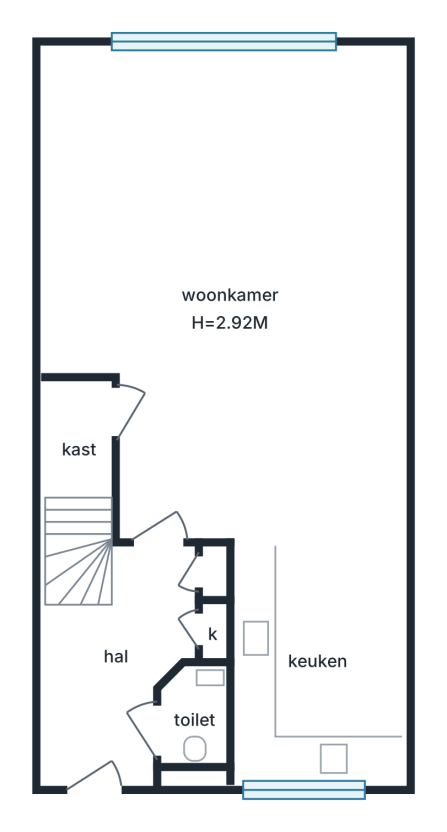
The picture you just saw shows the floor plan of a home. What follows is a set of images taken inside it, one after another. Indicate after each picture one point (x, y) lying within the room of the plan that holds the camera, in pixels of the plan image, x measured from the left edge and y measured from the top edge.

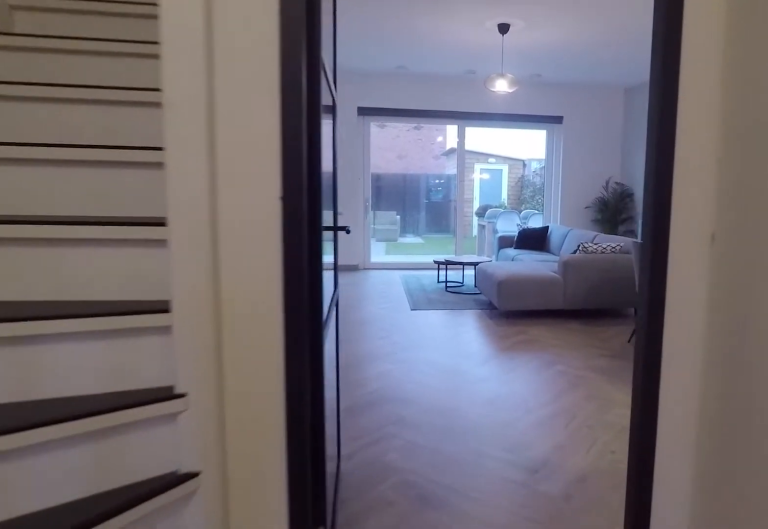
(116, 667)
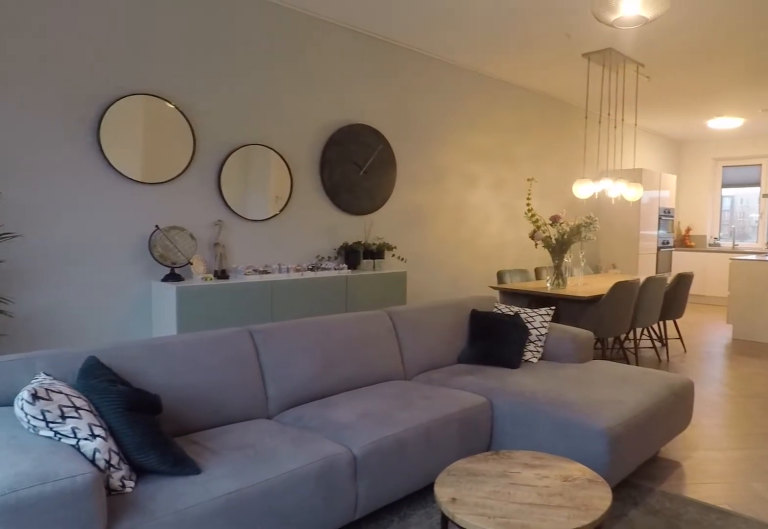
(240, 350)
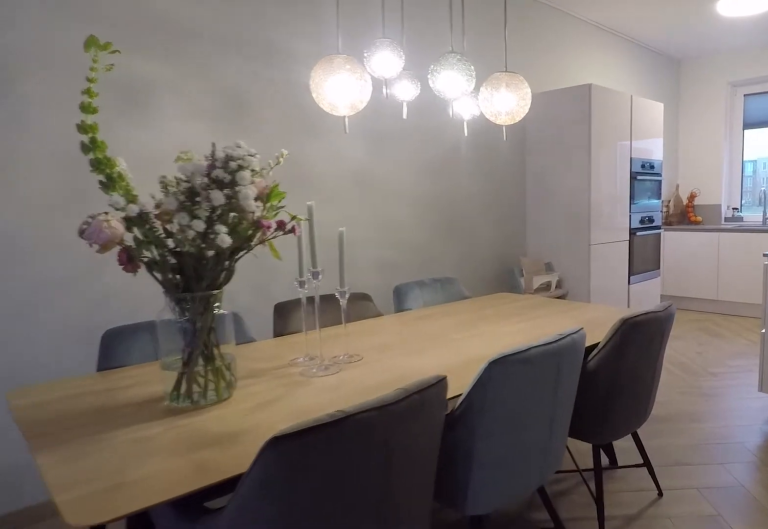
(240, 350)
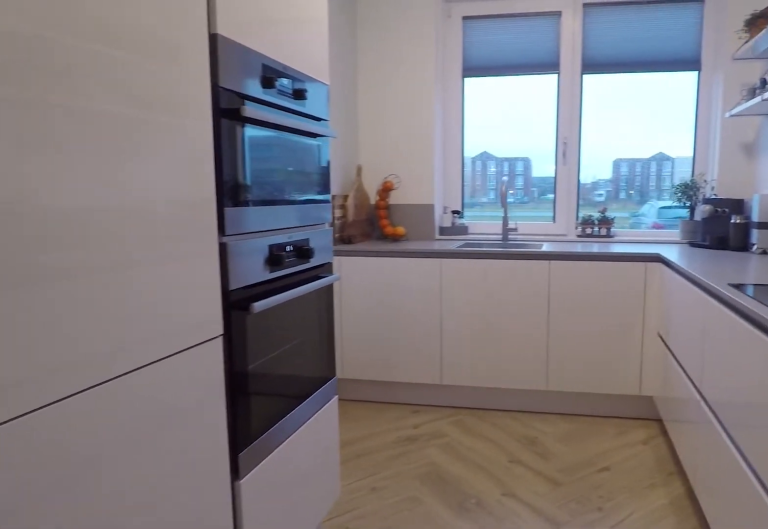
(318, 658)
